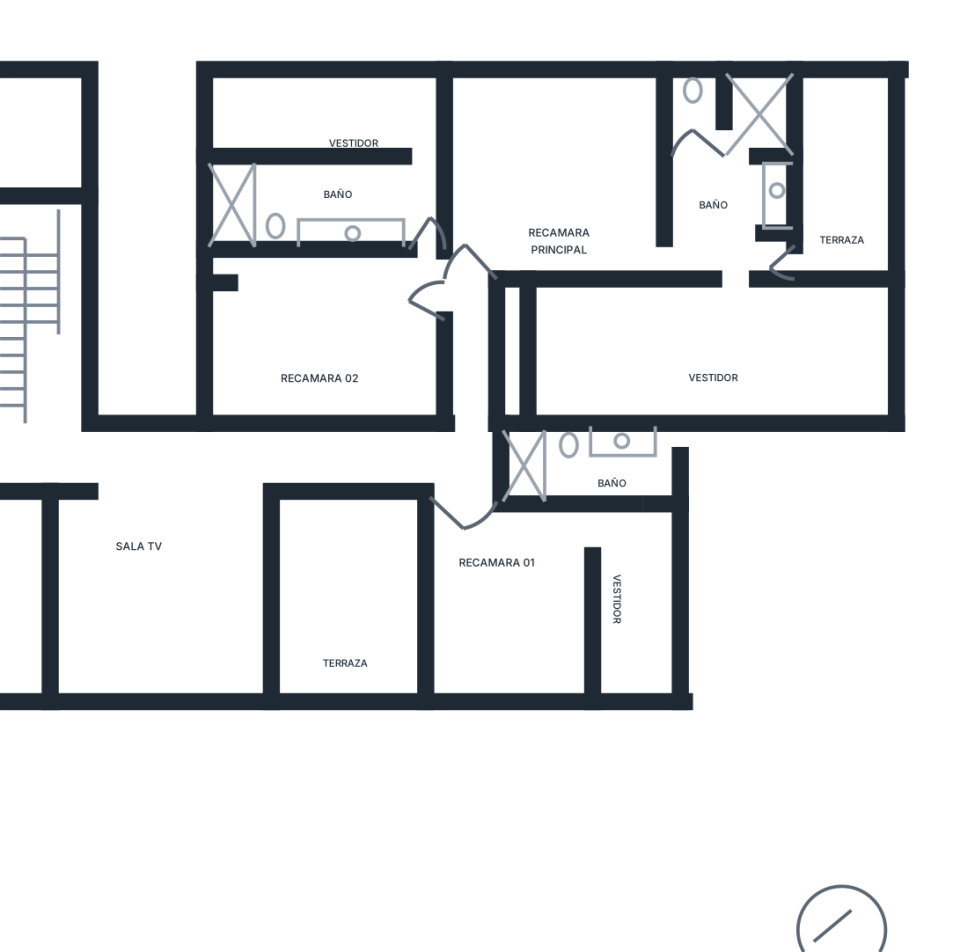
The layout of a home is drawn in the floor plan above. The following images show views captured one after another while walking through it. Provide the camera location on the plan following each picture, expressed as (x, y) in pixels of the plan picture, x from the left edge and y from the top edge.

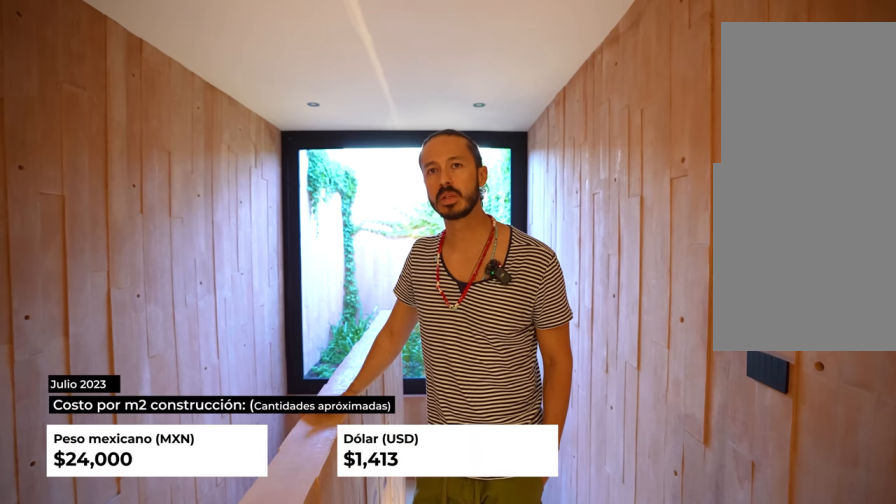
(58, 442)
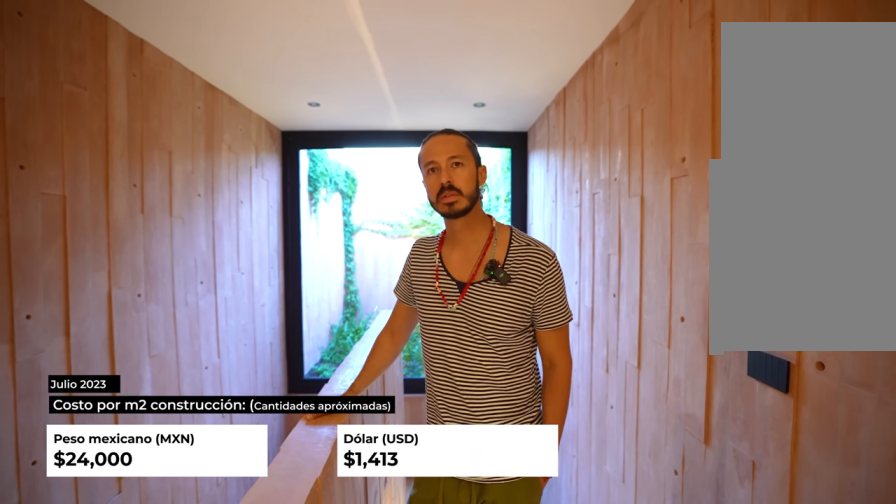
(58, 442)
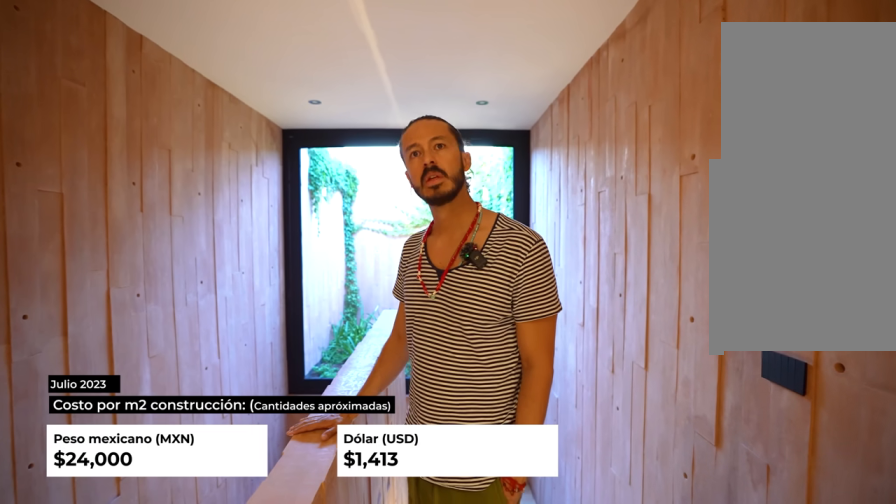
(58, 442)
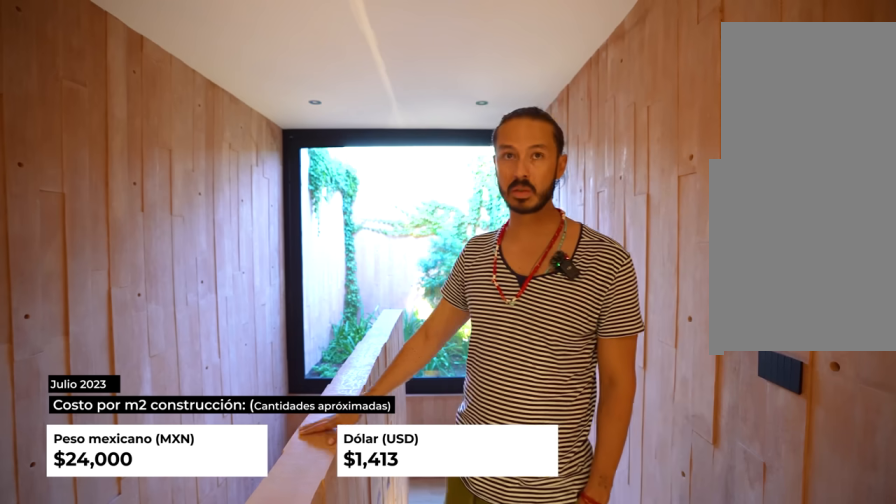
(58, 444)
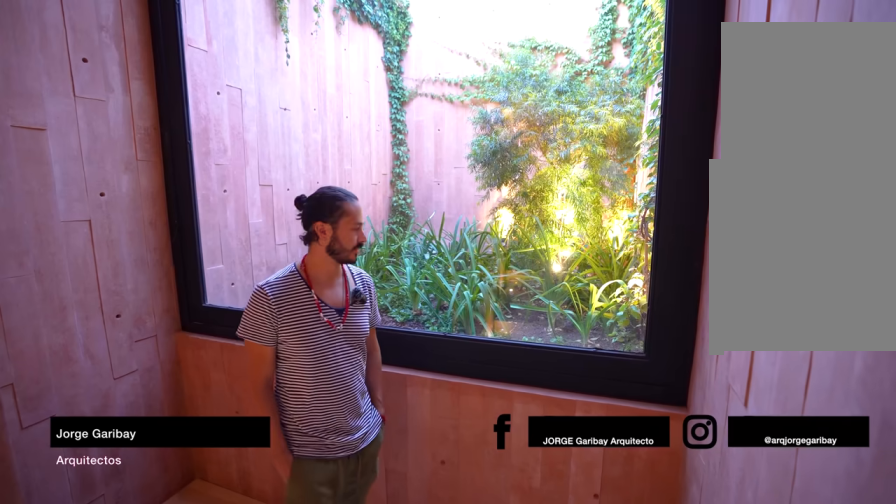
(55, 267)
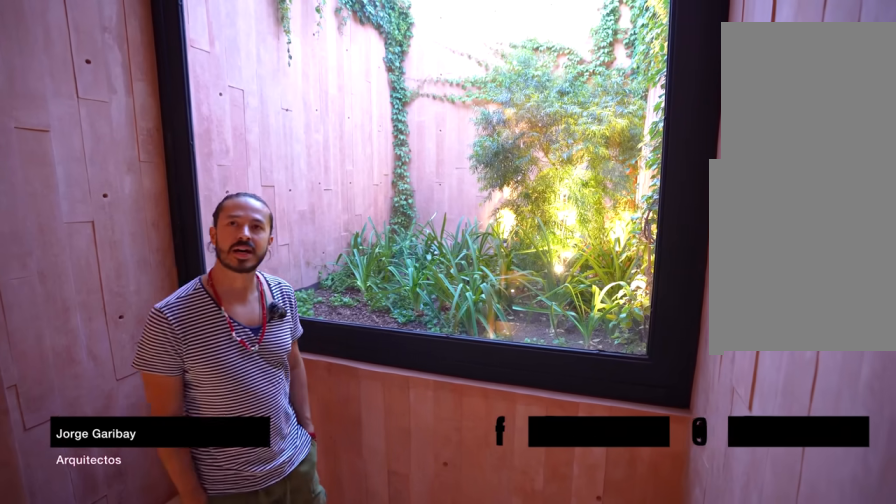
(54, 266)
